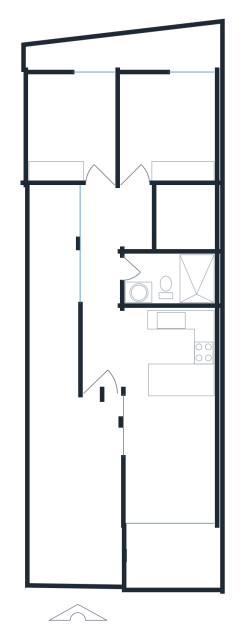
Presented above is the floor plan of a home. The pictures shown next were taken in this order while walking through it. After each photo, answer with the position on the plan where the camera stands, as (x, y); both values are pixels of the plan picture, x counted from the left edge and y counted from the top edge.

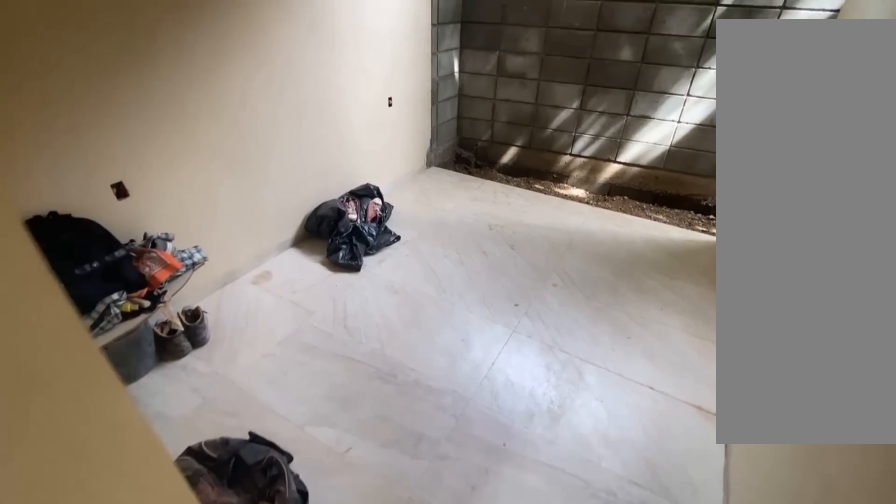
(99, 167)
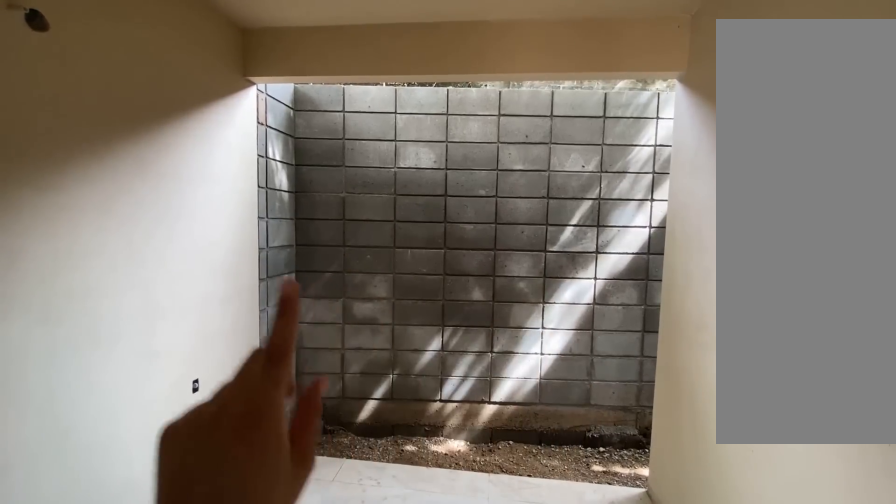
(99, 167)
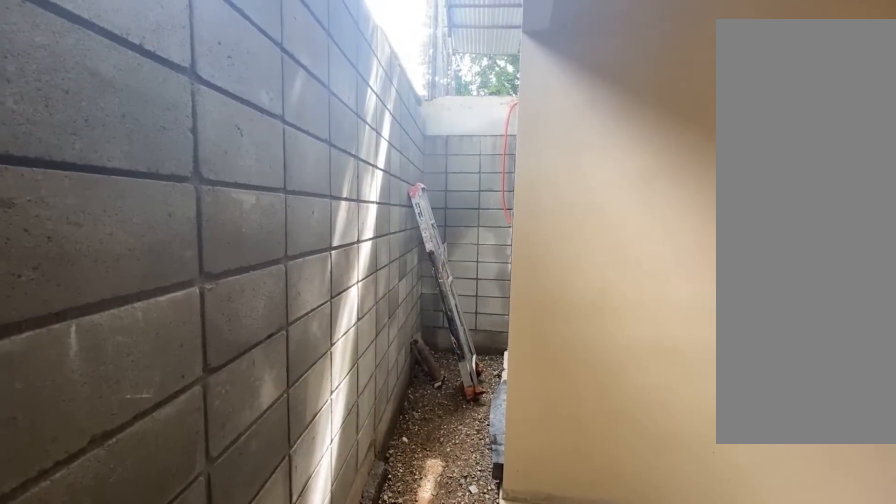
(41, 80)
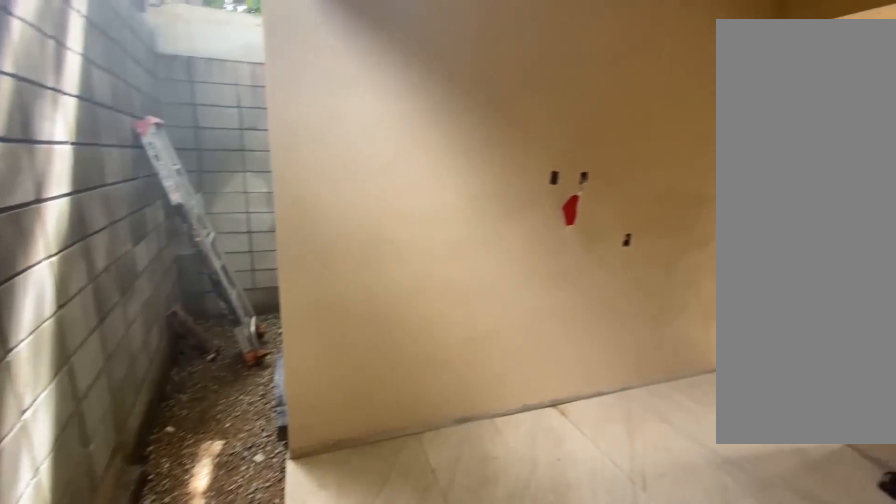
(41, 80)
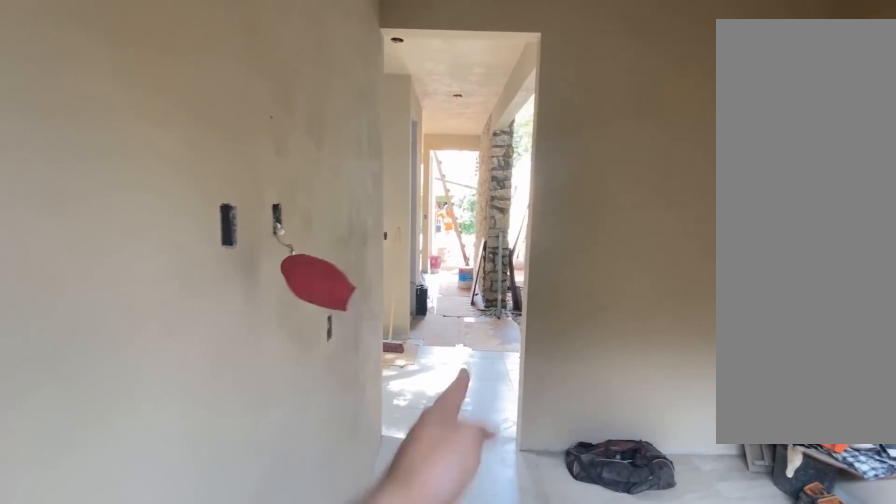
(100, 96)
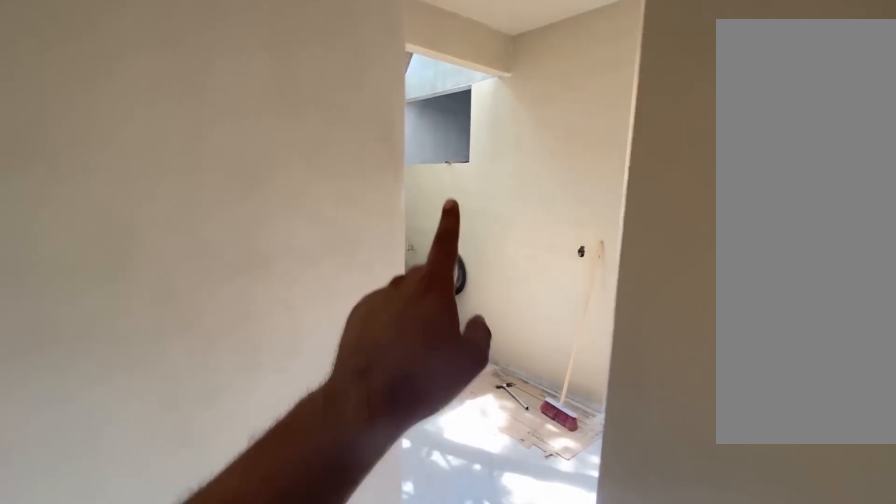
(69, 143)
